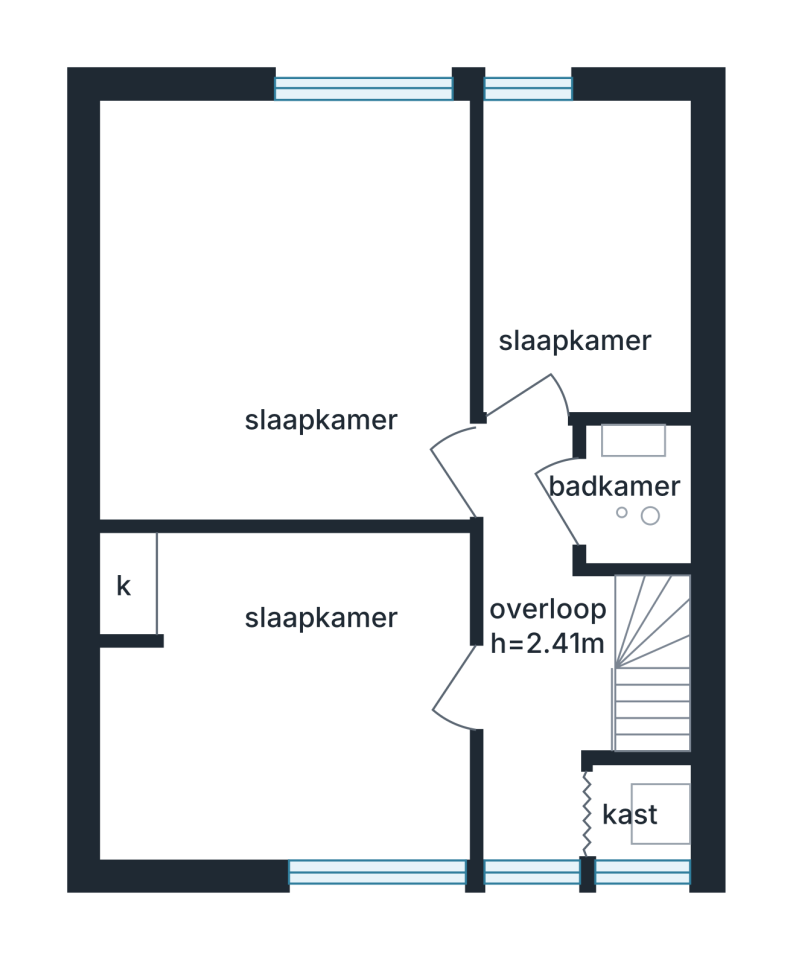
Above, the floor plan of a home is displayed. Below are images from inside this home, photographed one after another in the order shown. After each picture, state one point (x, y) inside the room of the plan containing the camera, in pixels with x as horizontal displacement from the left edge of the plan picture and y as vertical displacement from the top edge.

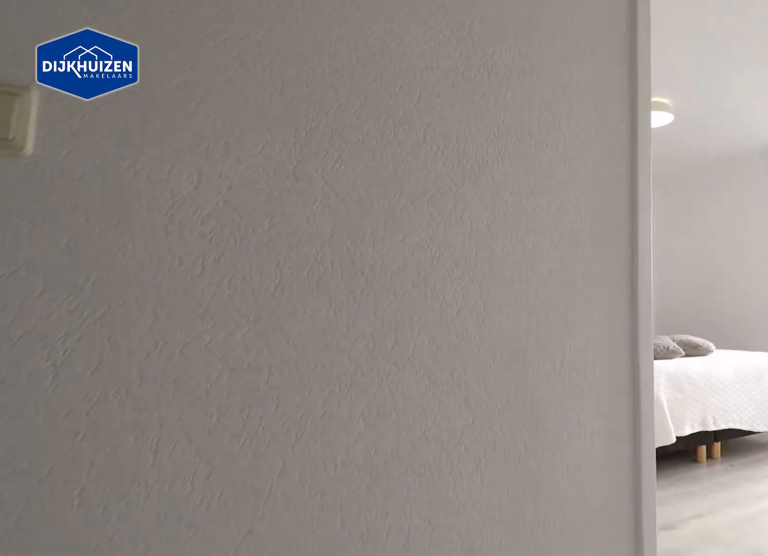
(536, 645)
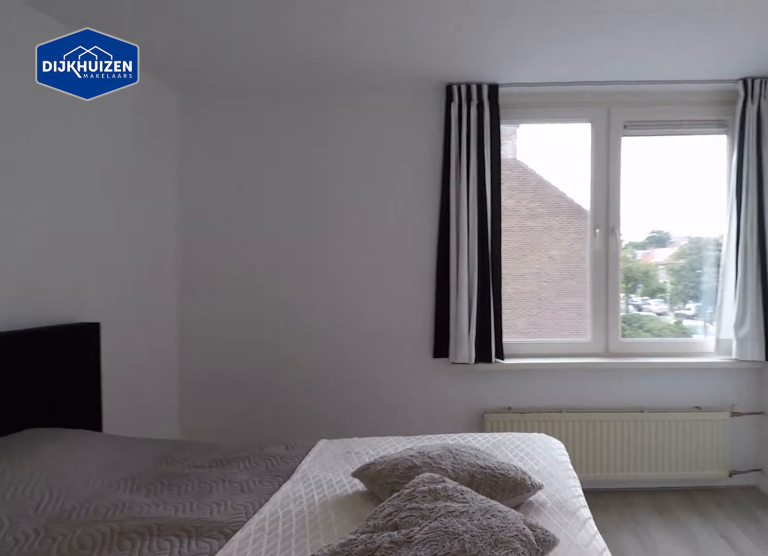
(341, 500)
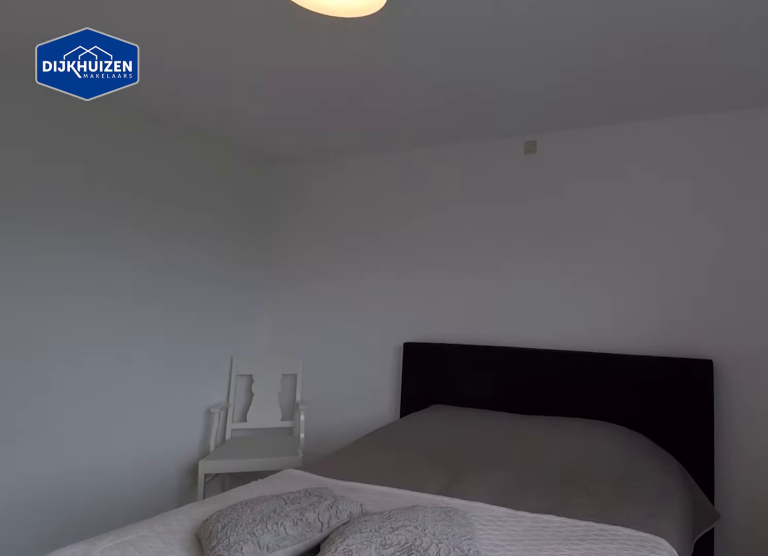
(341, 500)
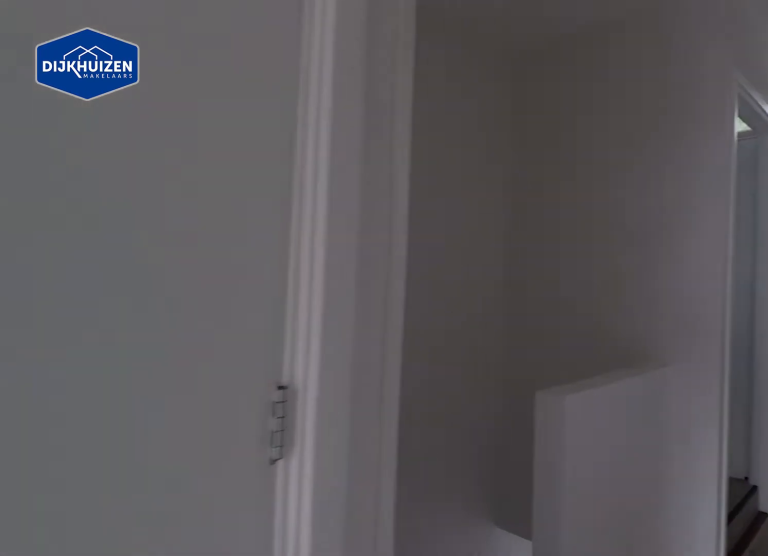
(537, 645)
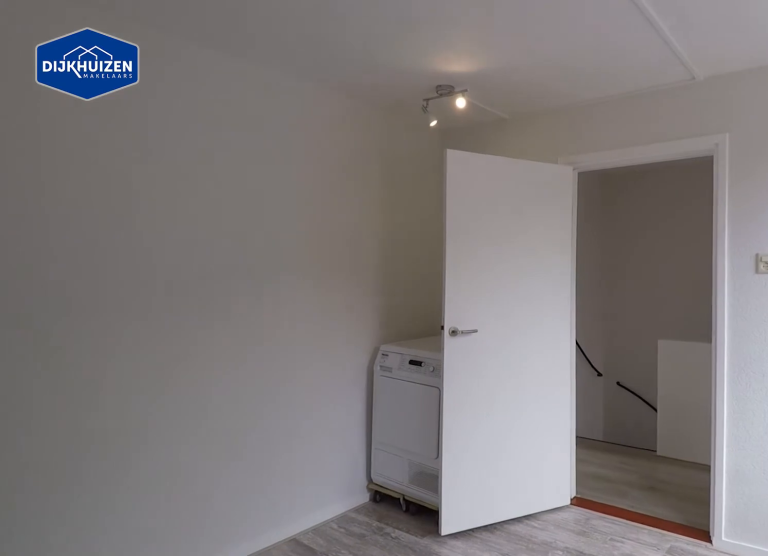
(338, 544)
